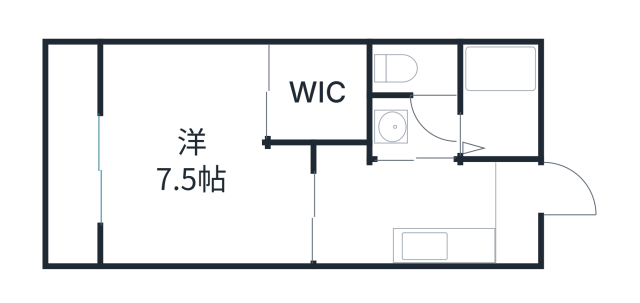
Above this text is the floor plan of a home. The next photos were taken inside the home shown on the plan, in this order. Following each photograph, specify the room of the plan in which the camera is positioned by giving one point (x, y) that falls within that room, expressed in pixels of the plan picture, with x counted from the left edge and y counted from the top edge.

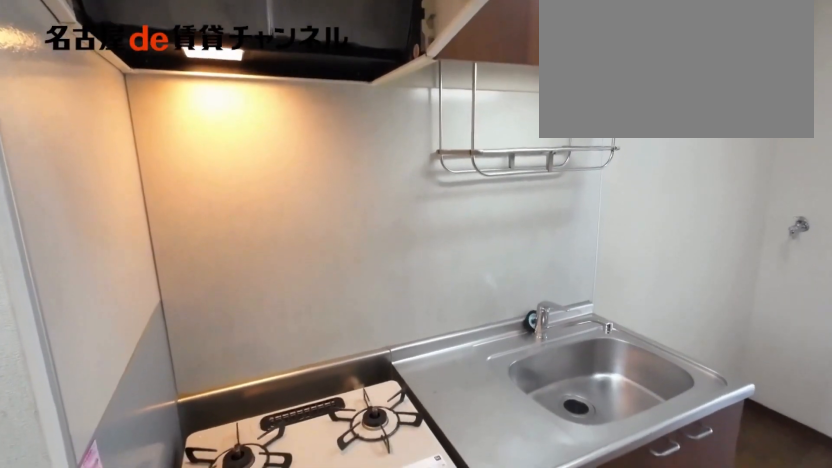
(442, 247)
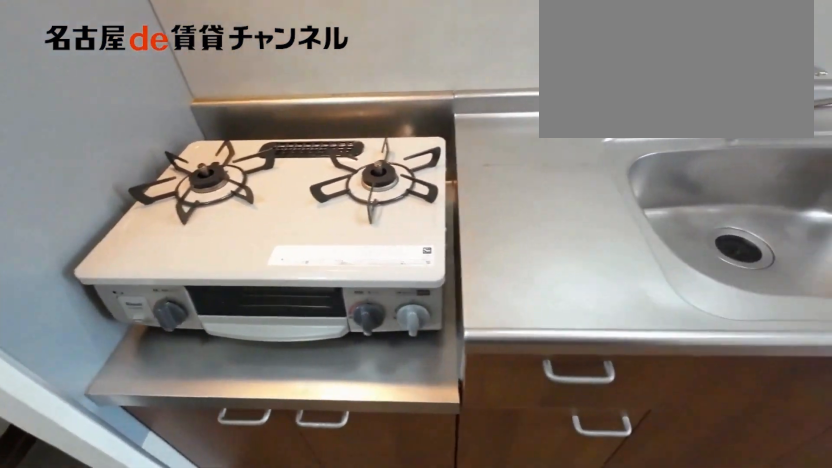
(442, 247)
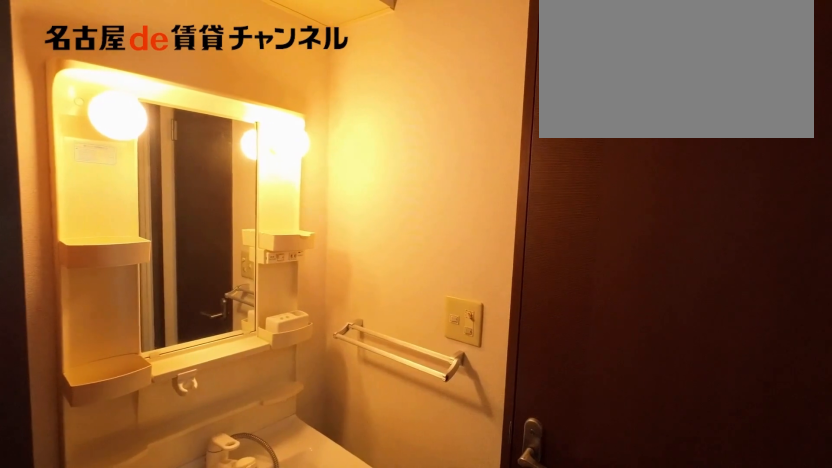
(417, 129)
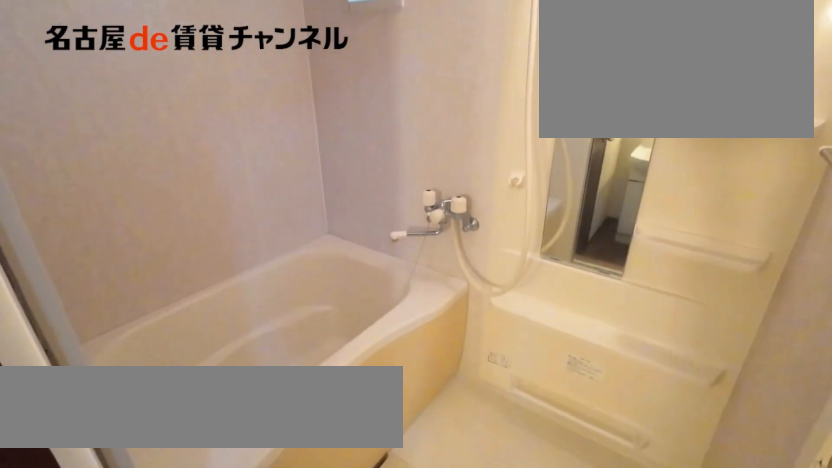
(501, 102)
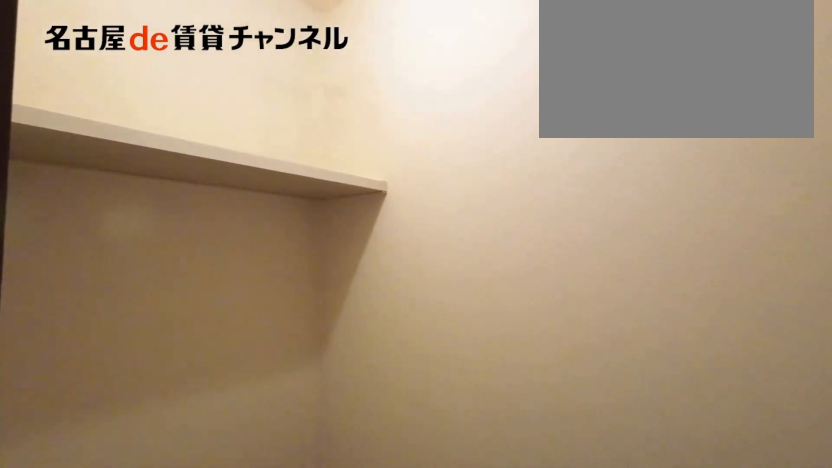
(417, 68)
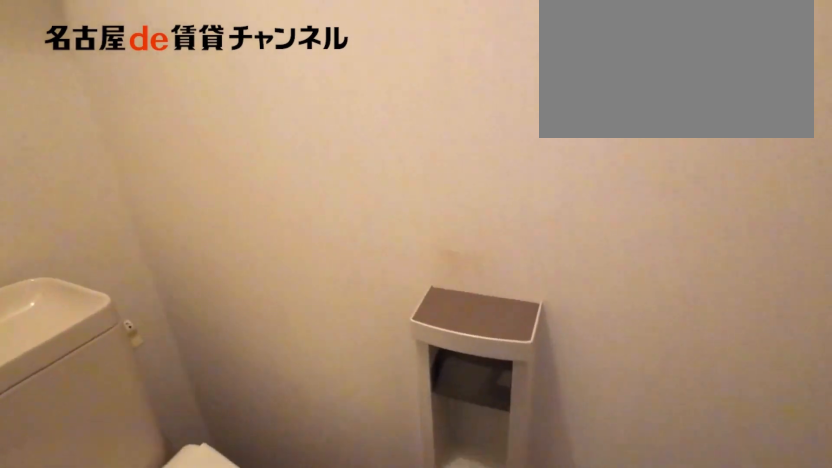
(417, 68)
